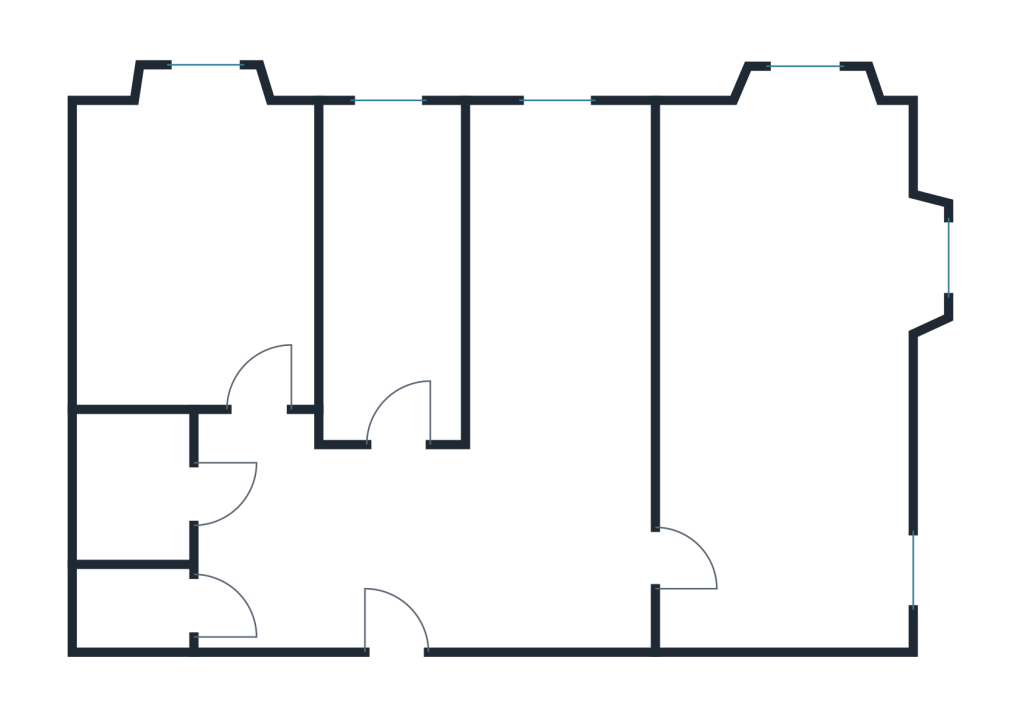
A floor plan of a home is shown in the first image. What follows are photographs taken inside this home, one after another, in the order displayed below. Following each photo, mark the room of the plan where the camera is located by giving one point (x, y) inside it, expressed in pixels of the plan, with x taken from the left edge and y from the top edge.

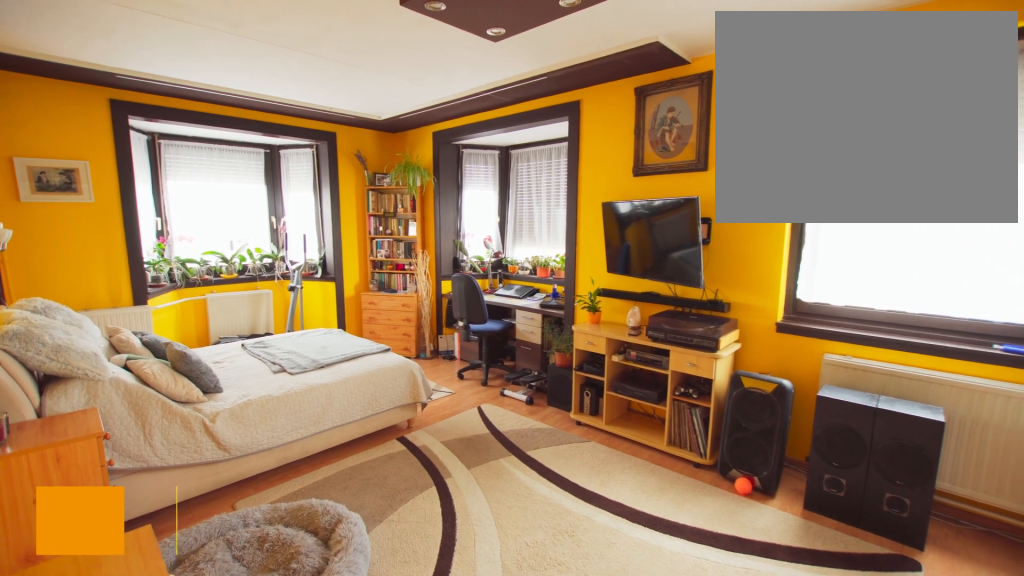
(788, 379)
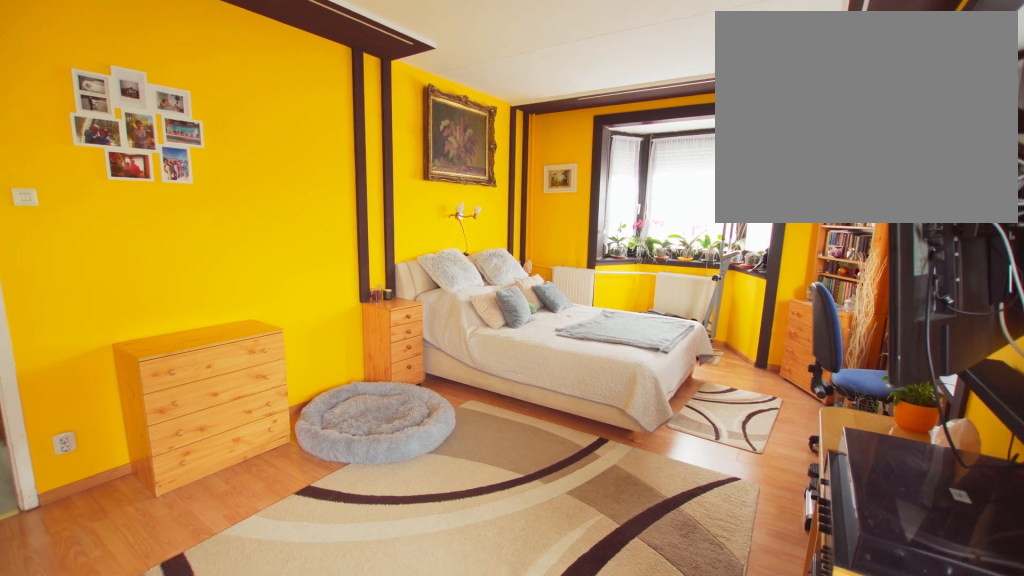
(788, 379)
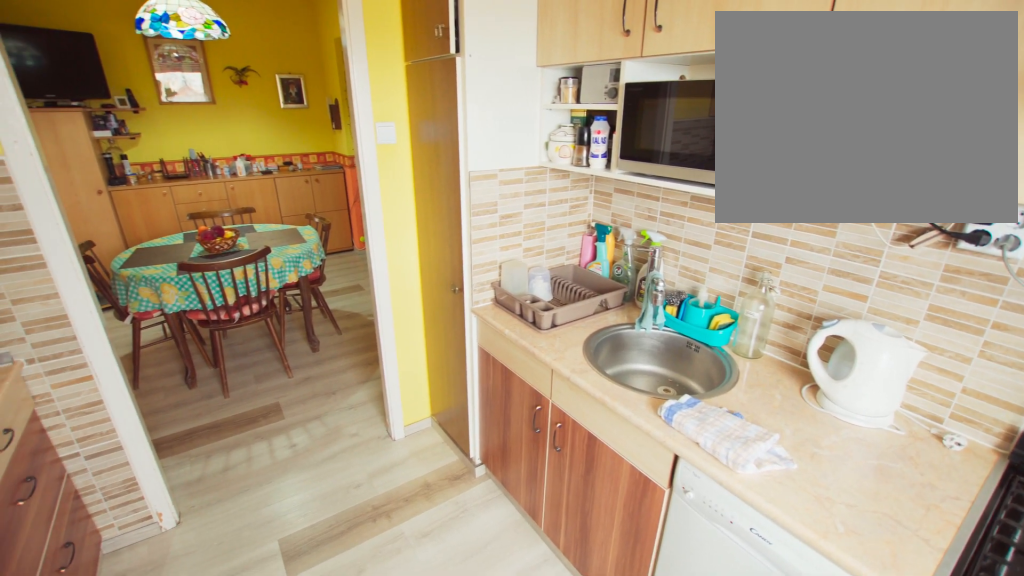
(565, 279)
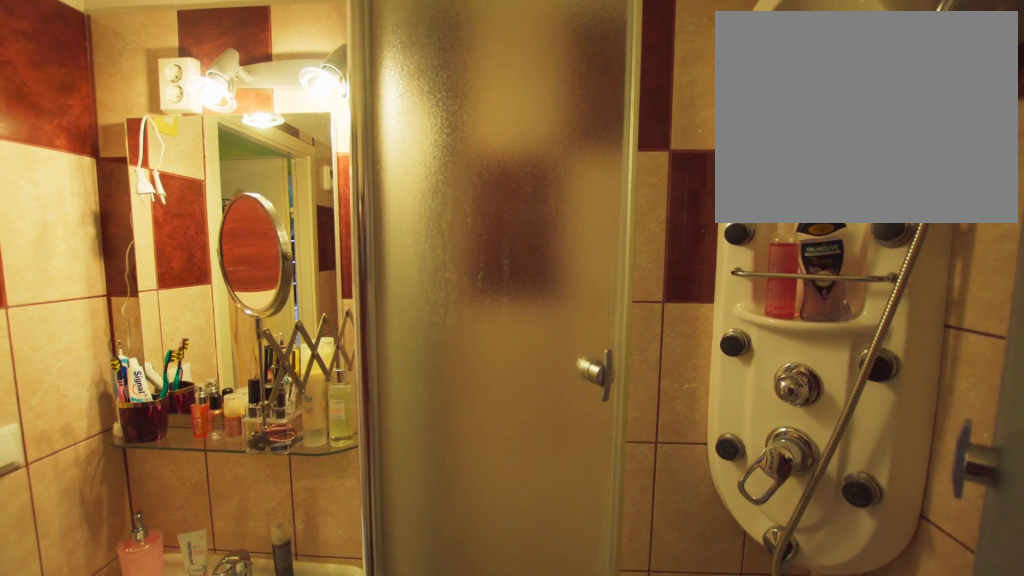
(138, 485)
